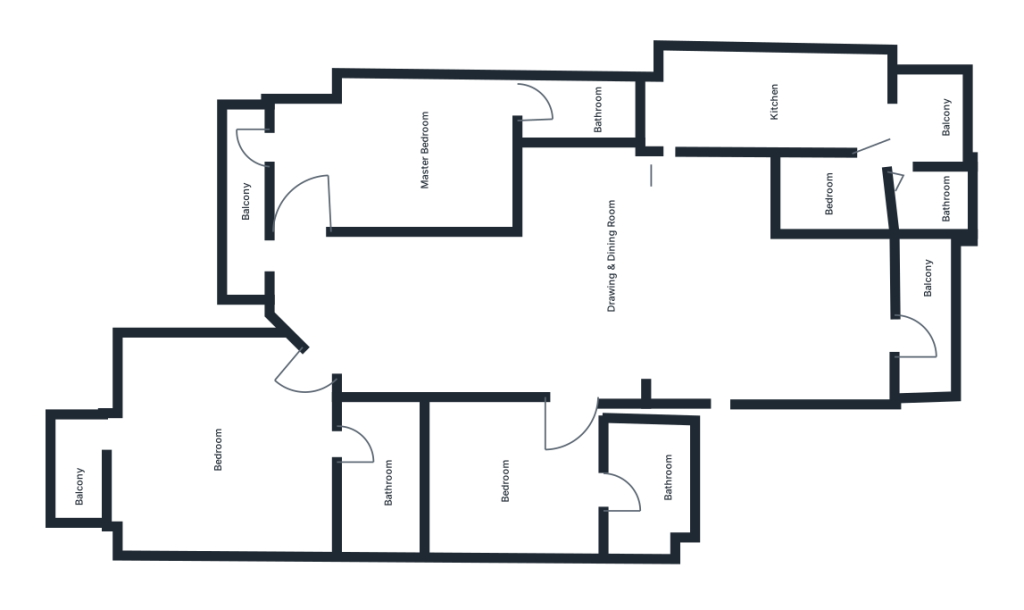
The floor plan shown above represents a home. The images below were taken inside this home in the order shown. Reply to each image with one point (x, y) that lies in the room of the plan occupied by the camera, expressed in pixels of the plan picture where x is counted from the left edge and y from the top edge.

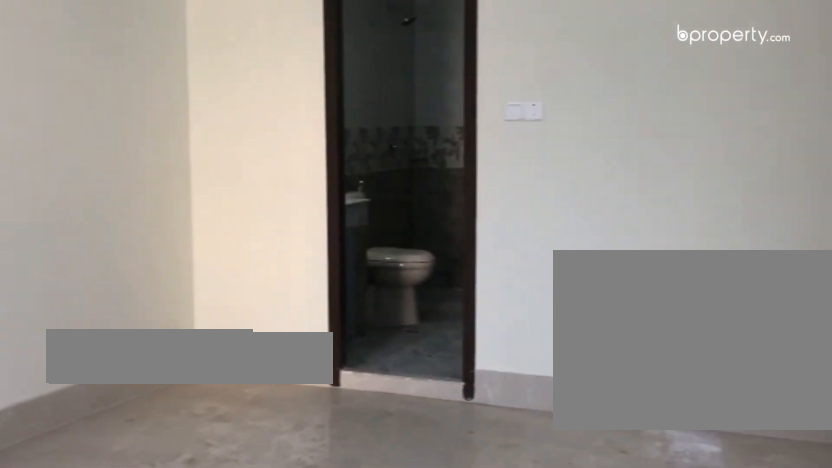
(412, 133)
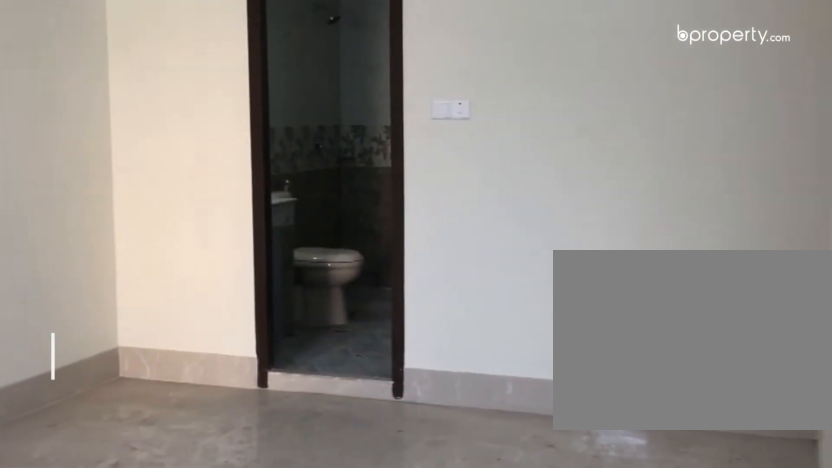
(412, 133)
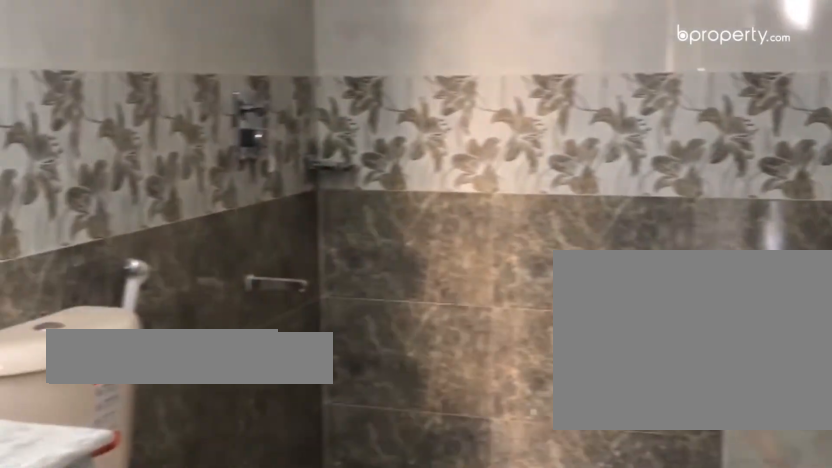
(590, 112)
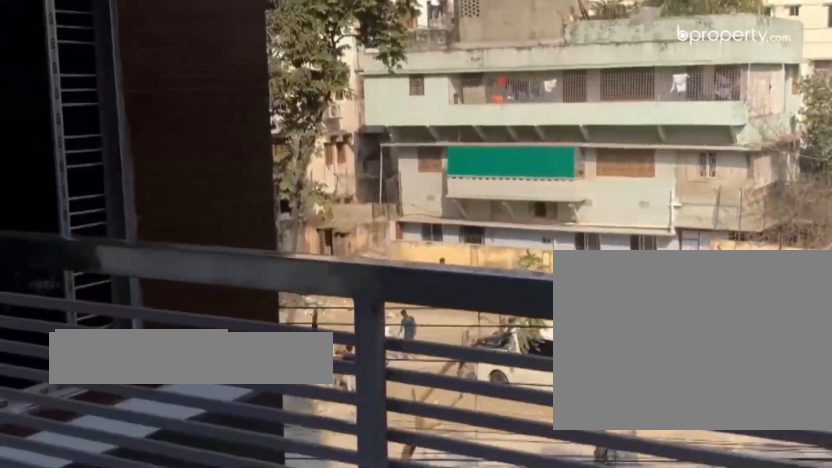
(233, 180)
